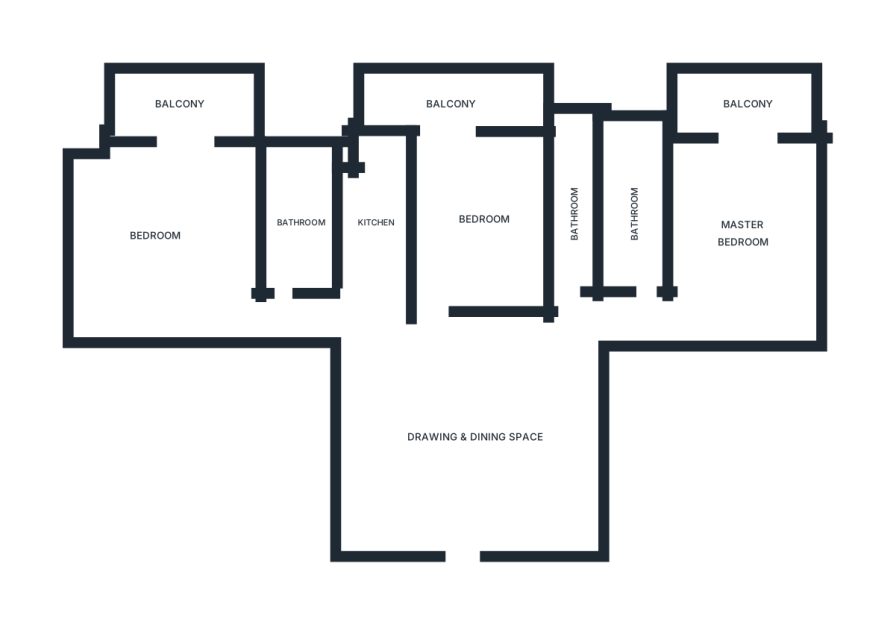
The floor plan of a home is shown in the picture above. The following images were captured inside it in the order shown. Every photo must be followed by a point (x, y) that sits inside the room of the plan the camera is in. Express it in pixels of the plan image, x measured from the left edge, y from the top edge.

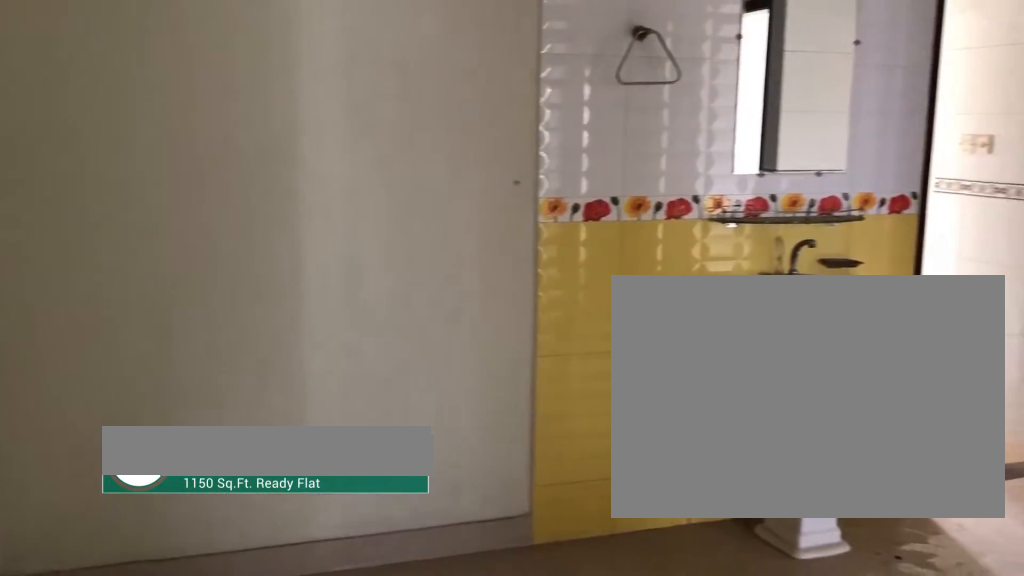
(466, 424)
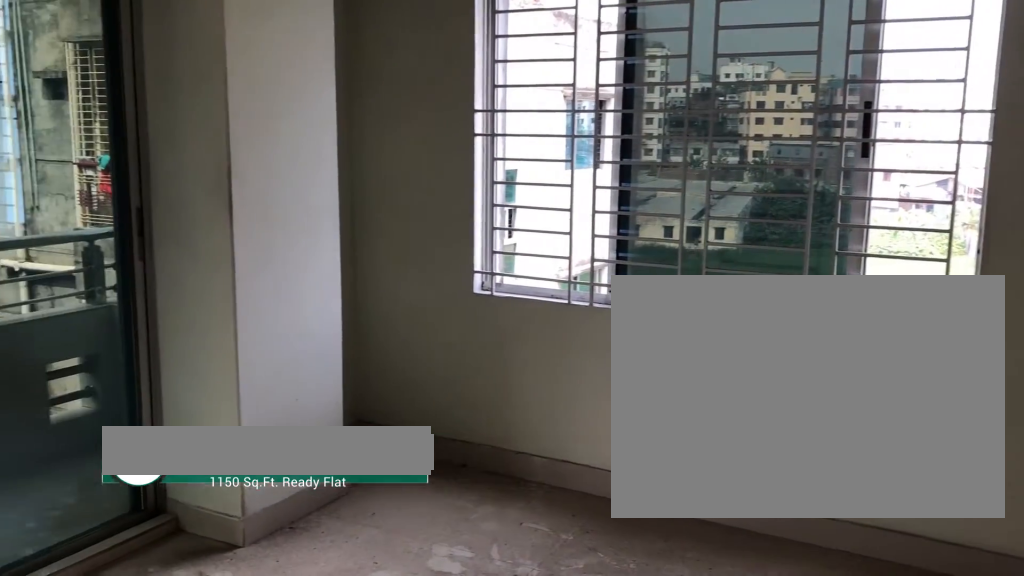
(739, 259)
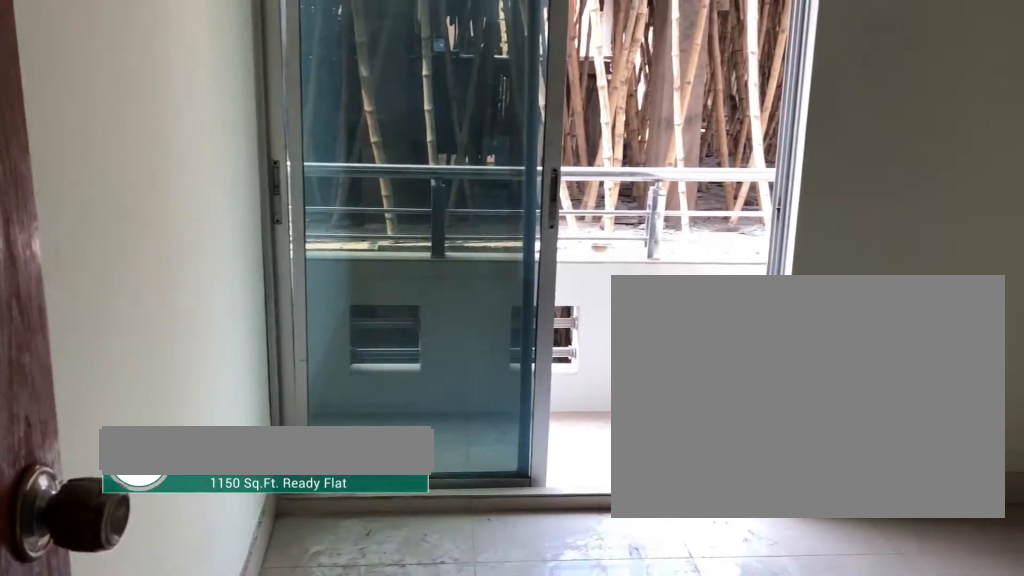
(483, 221)
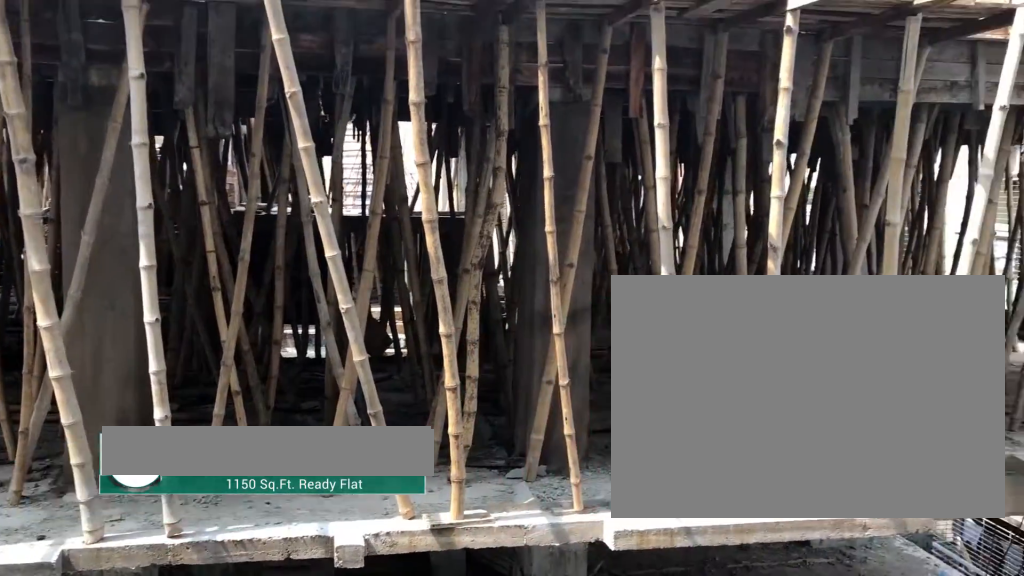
(448, 105)
